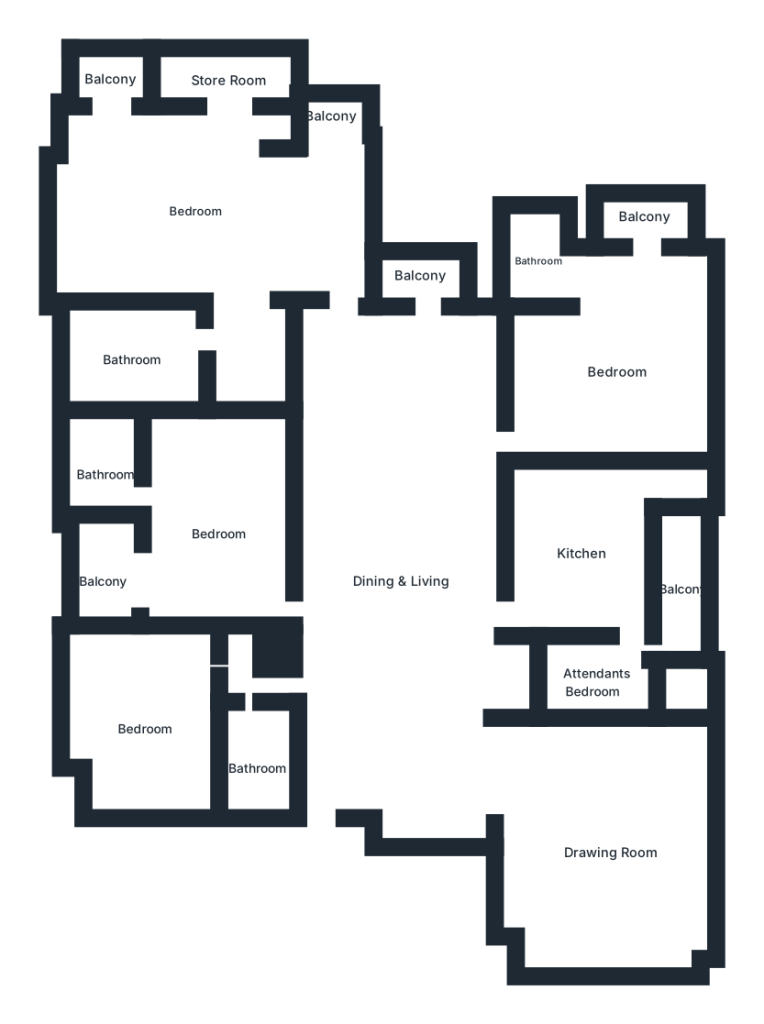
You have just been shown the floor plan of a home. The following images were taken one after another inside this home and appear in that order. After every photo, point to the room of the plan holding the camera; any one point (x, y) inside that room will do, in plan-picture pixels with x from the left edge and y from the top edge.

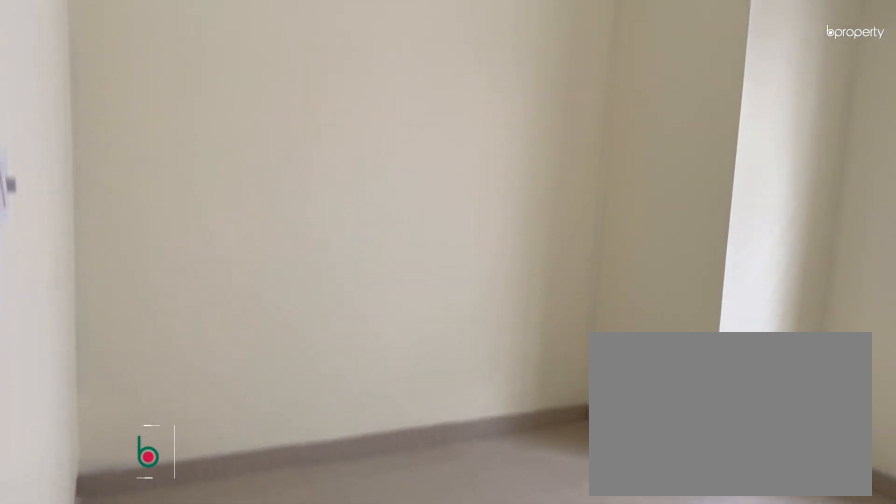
(148, 729)
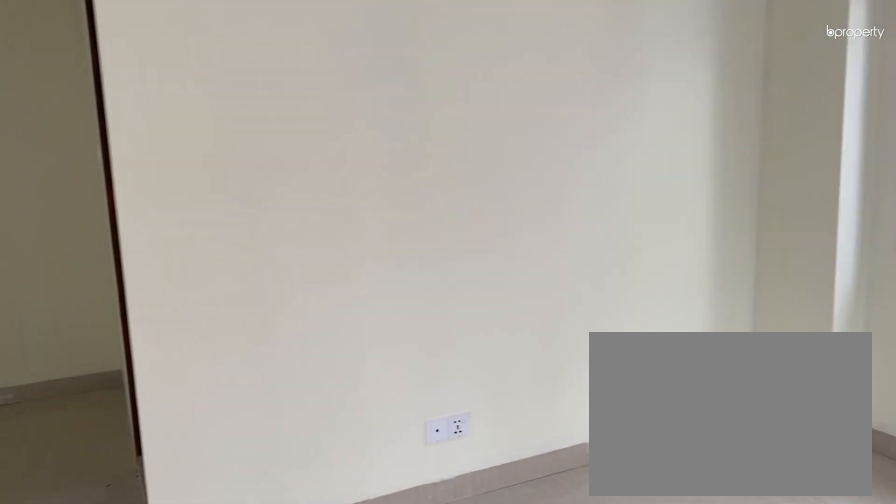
(201, 209)
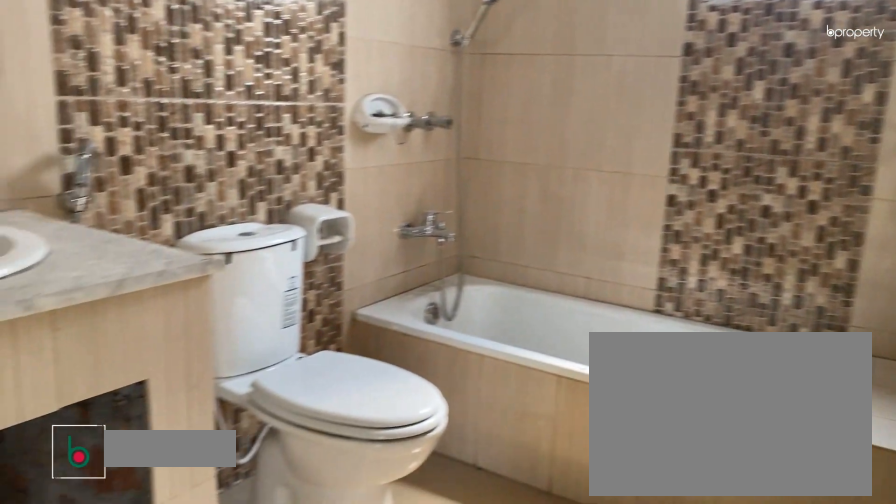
(135, 359)
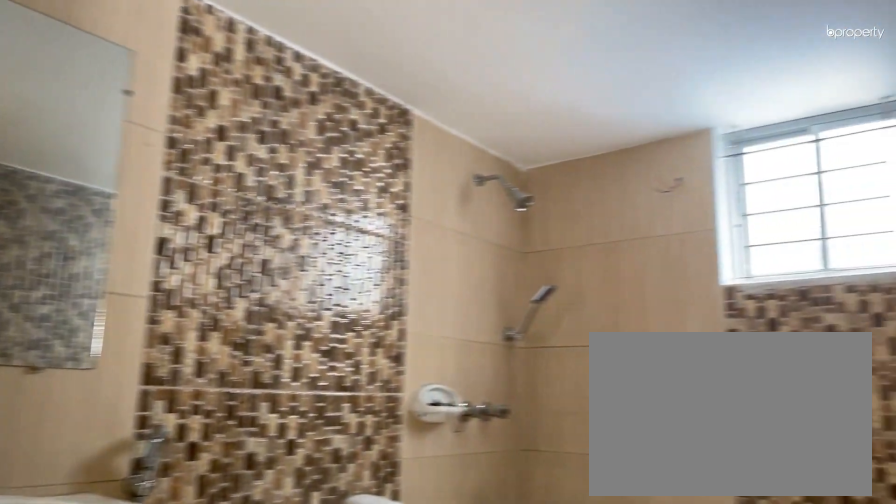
(135, 359)
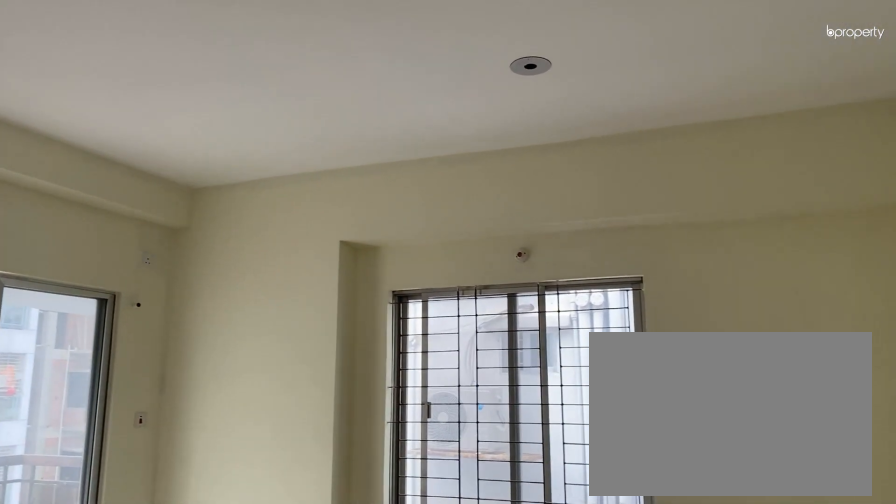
(619, 371)
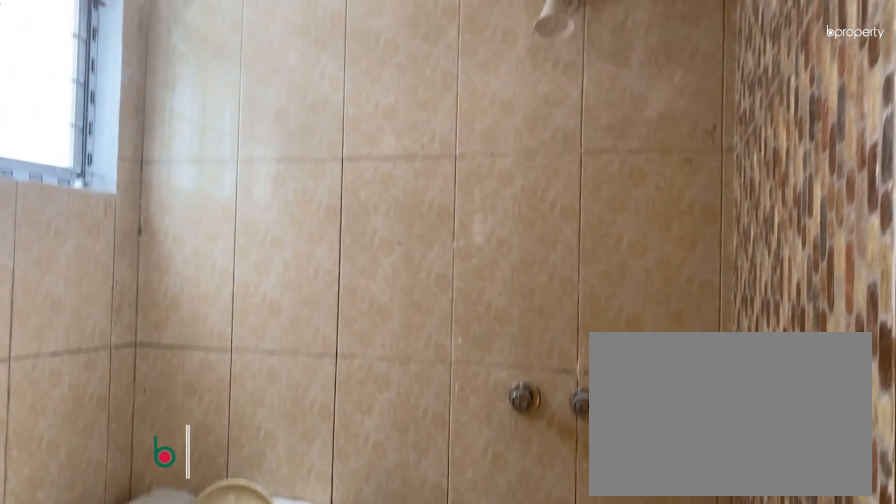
(535, 262)
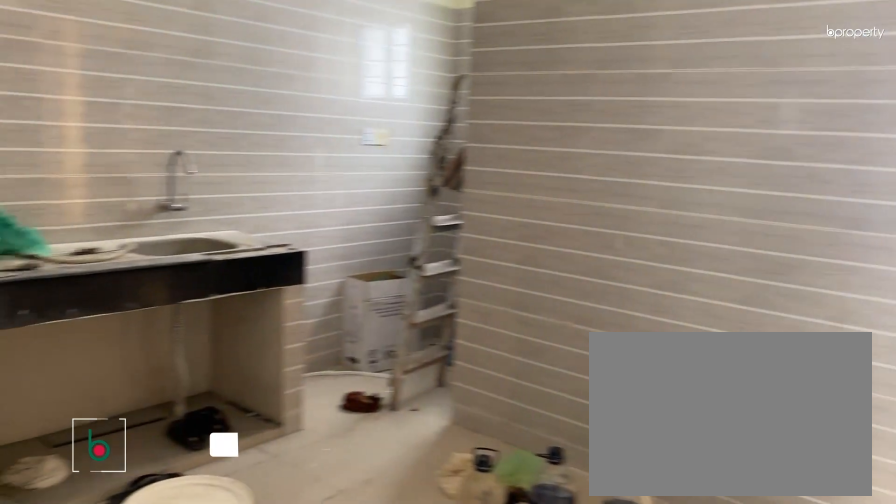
(585, 553)
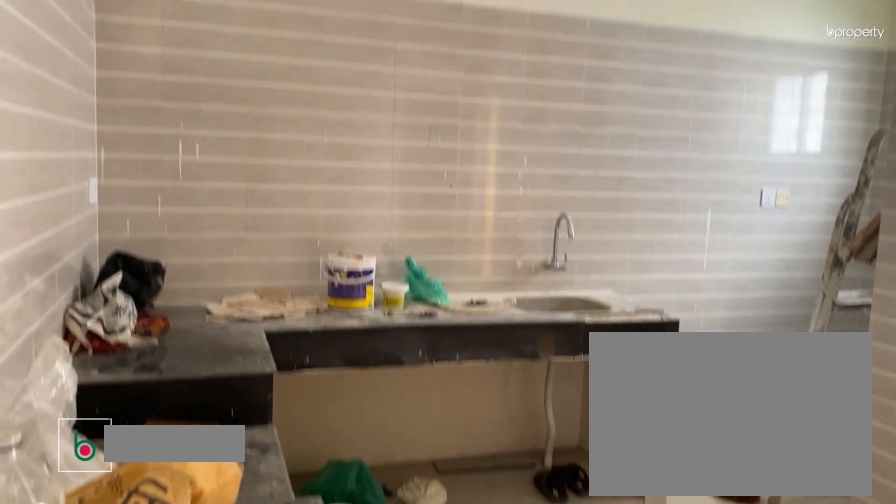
(585, 553)
